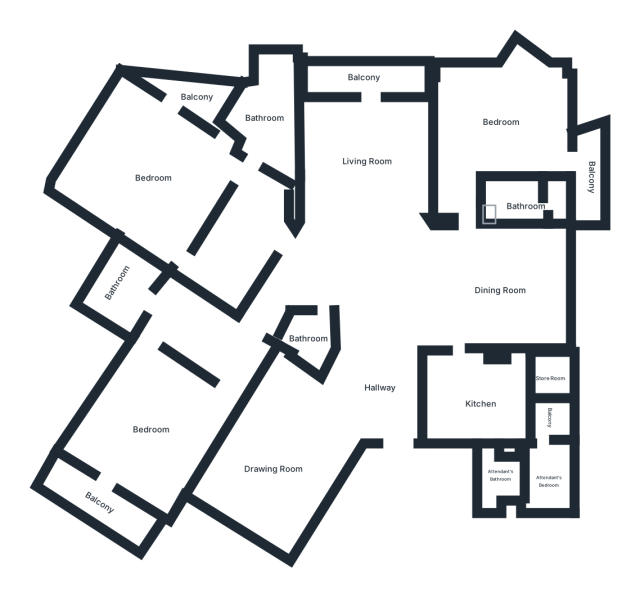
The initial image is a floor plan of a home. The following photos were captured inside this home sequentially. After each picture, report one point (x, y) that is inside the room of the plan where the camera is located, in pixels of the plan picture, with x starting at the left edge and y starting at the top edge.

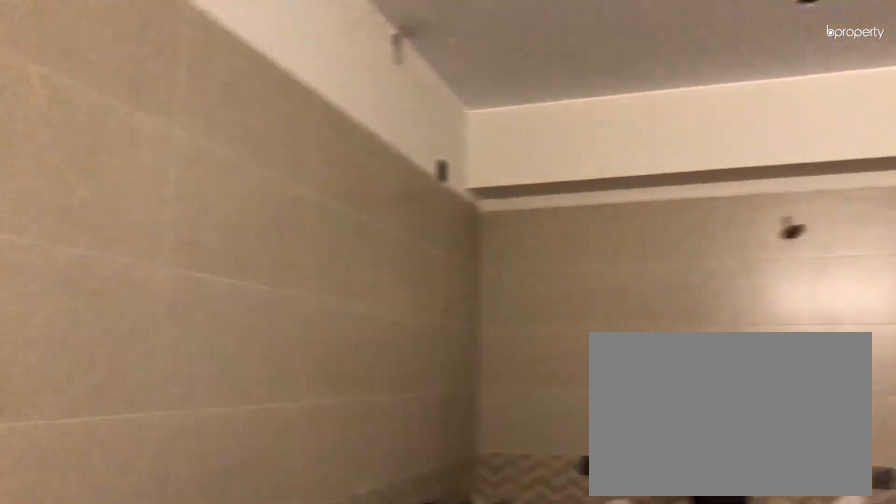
(482, 398)
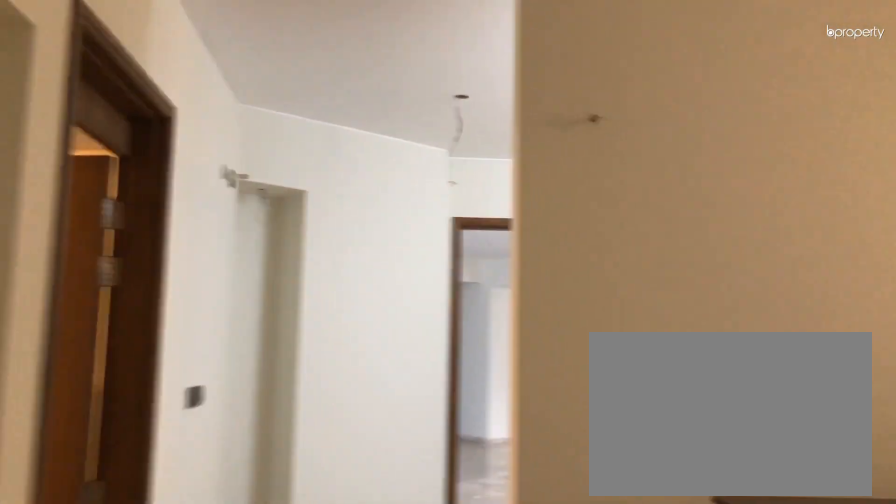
(152, 171)
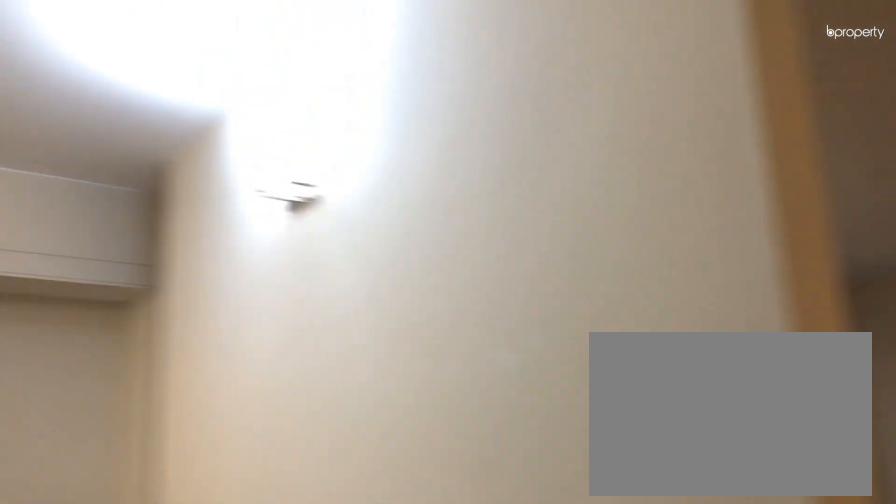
(239, 243)
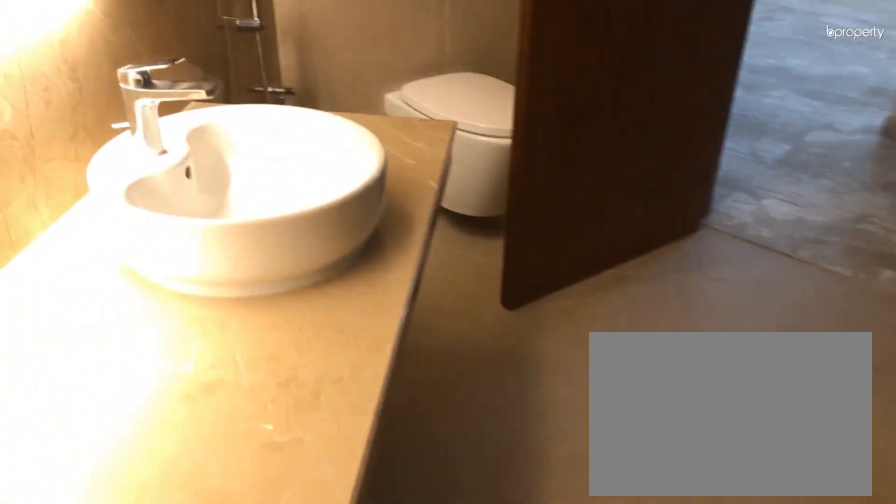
(262, 117)
